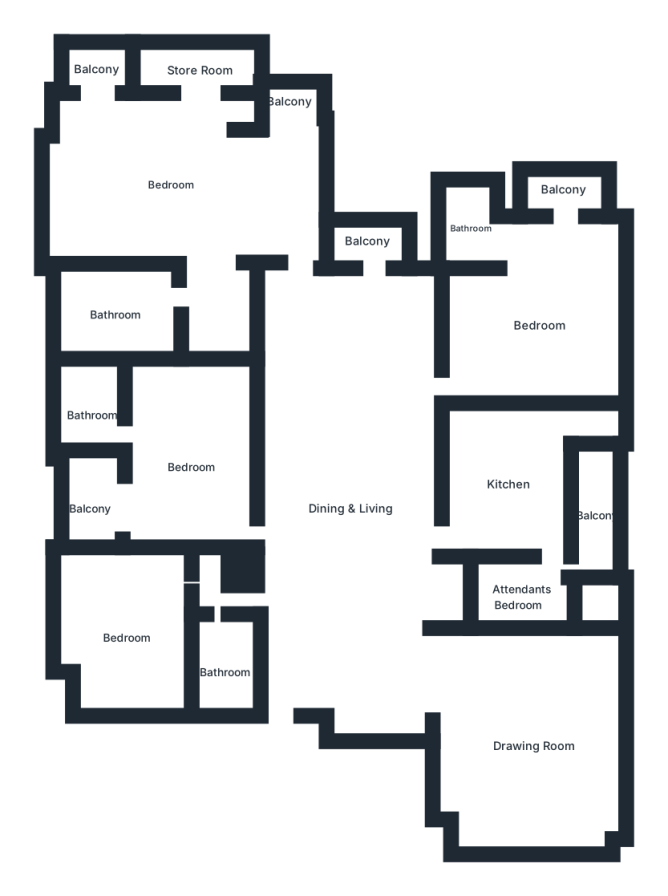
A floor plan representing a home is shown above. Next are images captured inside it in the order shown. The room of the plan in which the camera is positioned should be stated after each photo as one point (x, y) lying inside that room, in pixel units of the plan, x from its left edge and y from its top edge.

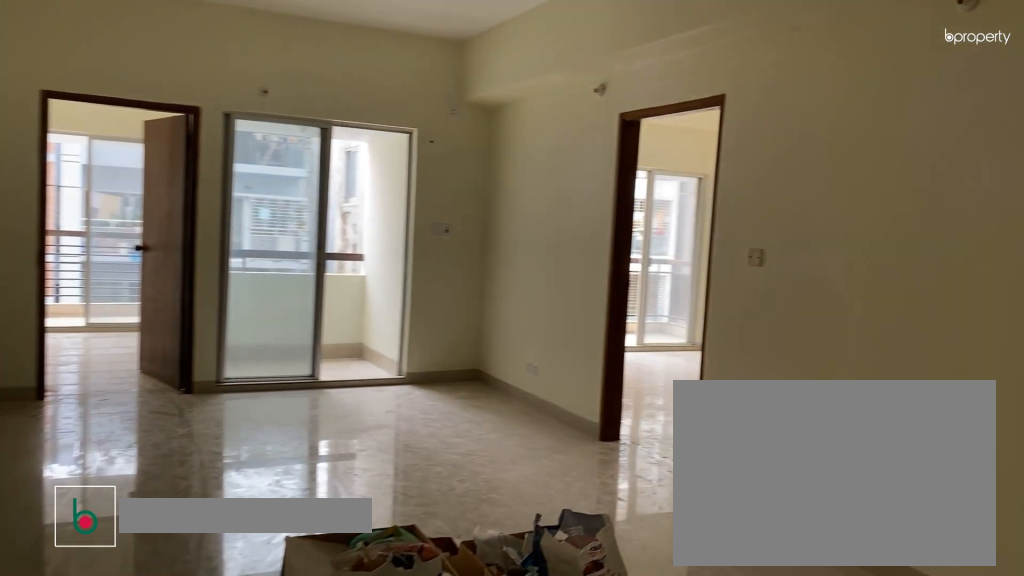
(353, 515)
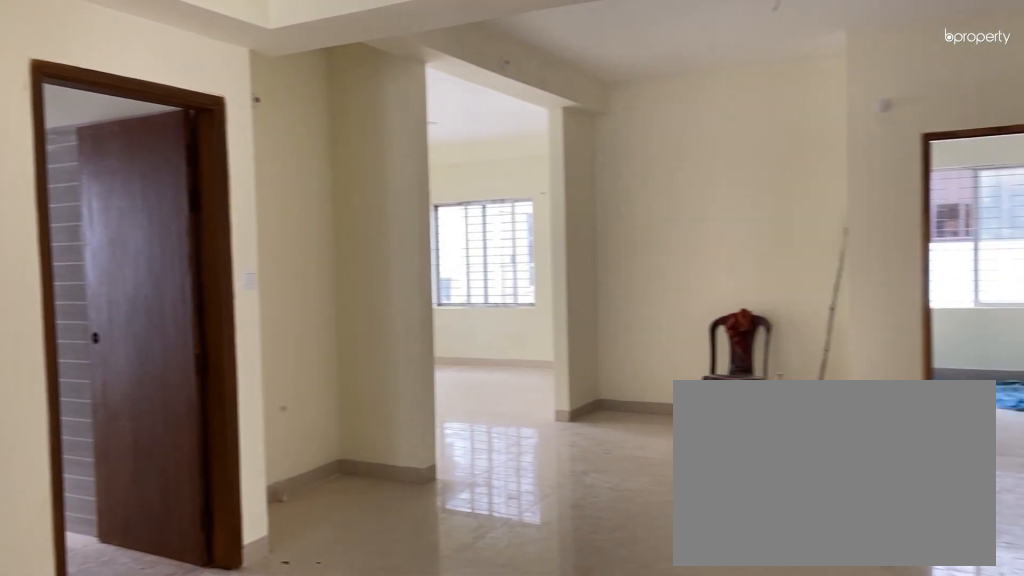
(353, 515)
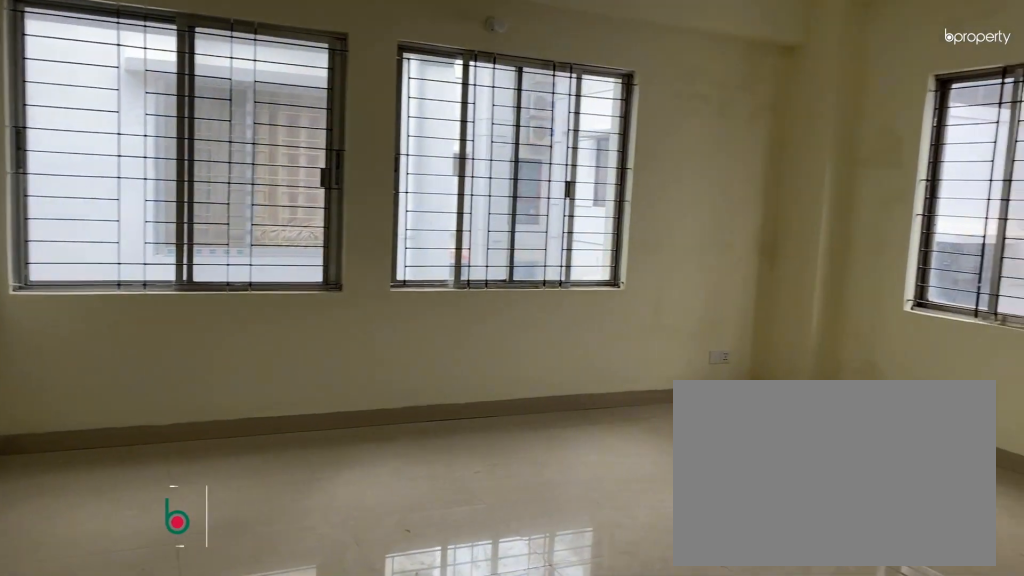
(531, 748)
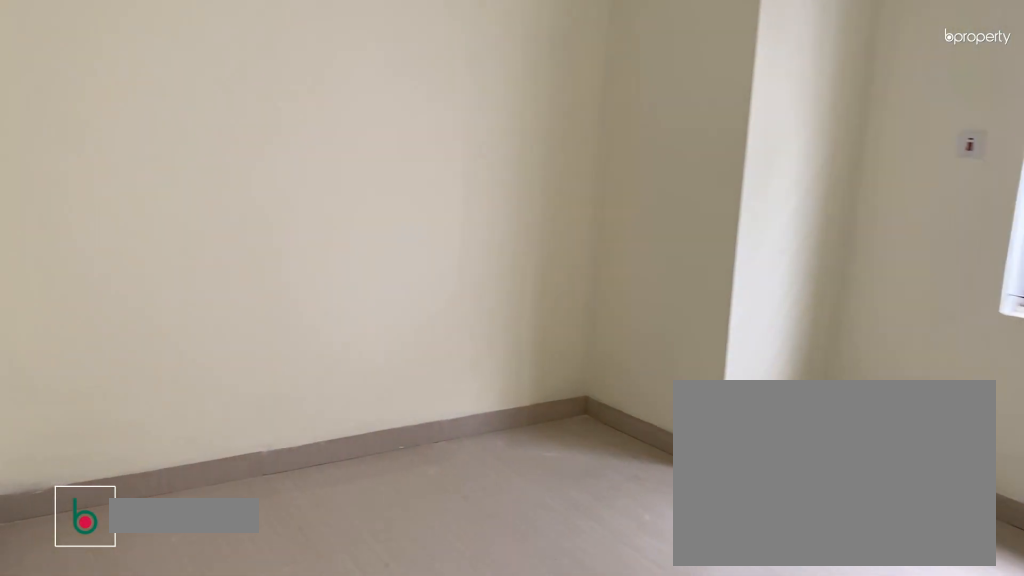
(129, 638)
